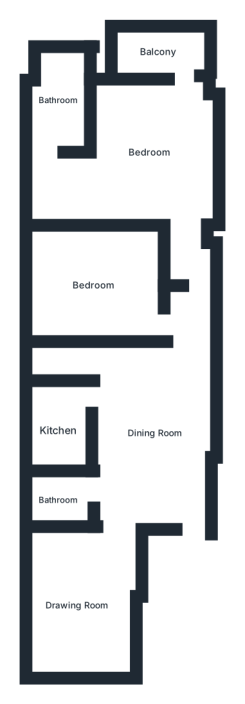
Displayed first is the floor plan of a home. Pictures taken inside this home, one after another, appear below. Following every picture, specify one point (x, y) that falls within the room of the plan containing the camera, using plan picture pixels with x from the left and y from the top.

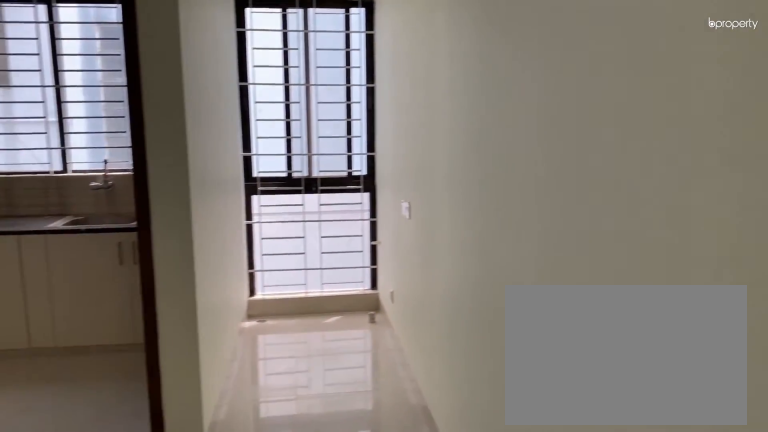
(154, 427)
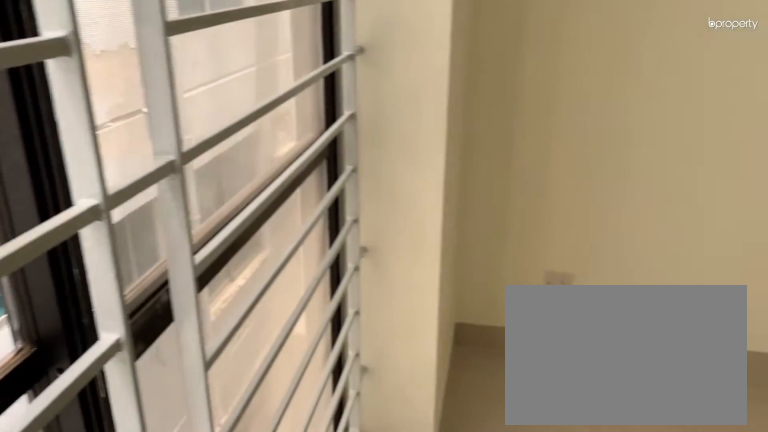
(77, 605)
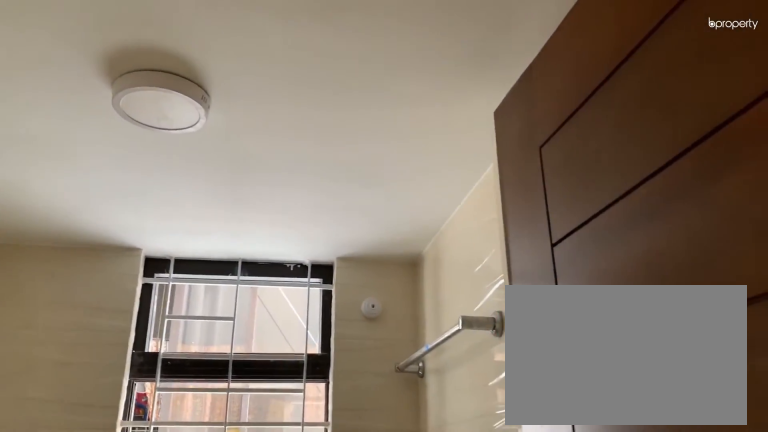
(59, 498)
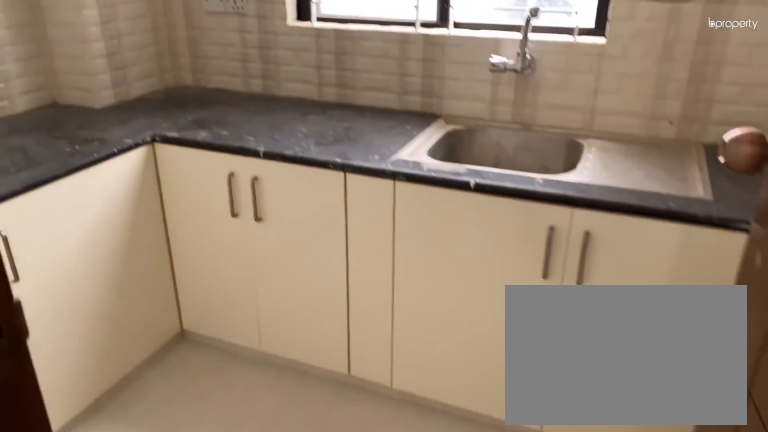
(58, 427)
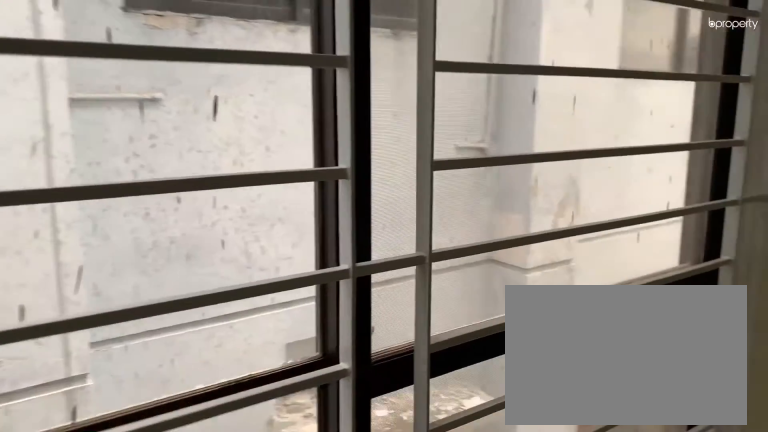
(93, 285)
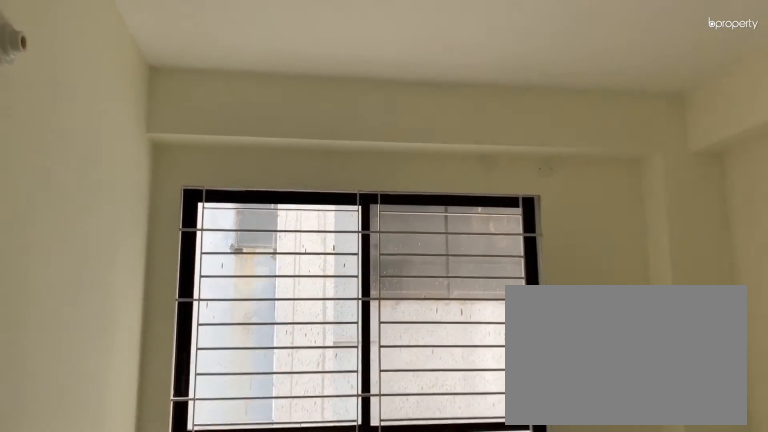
(93, 285)
